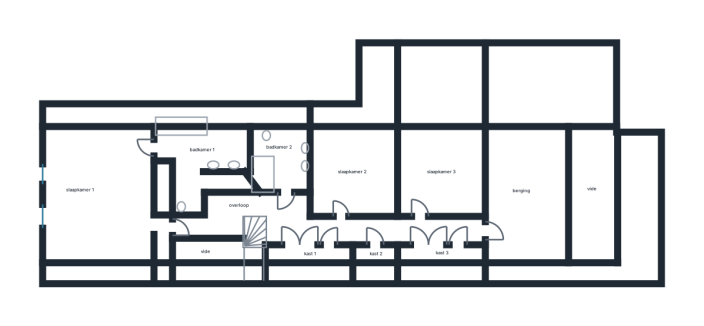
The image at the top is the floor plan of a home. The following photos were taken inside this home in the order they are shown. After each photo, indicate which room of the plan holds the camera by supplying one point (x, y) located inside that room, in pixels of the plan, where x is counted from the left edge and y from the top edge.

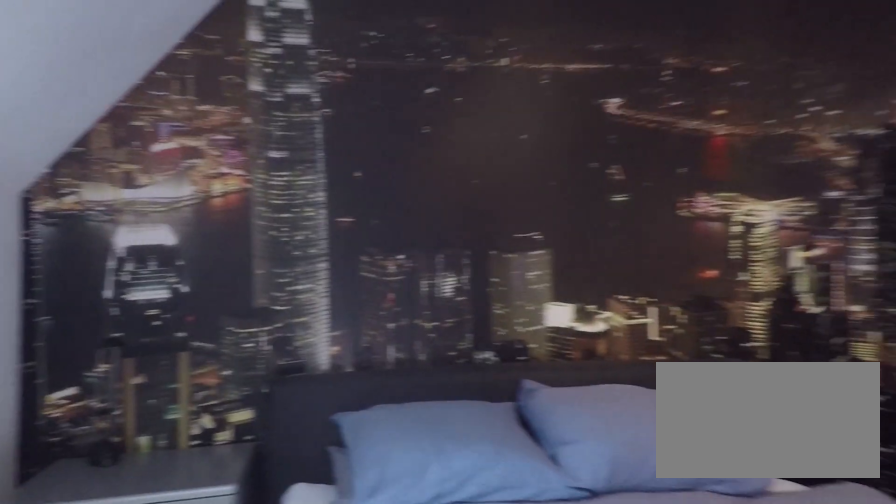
(441, 171)
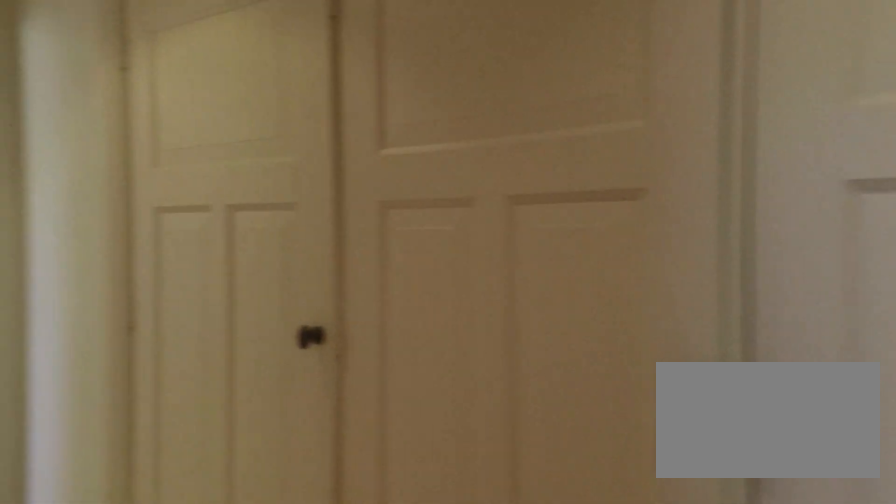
(314, 223)
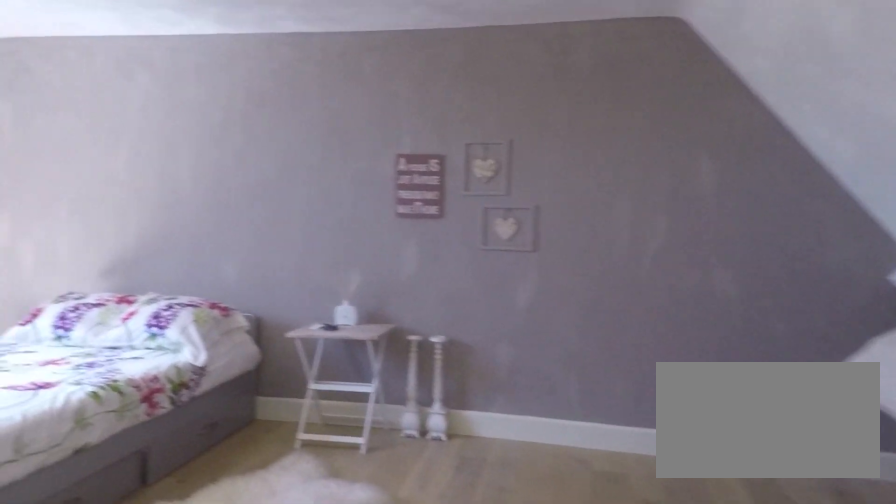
(528, 194)
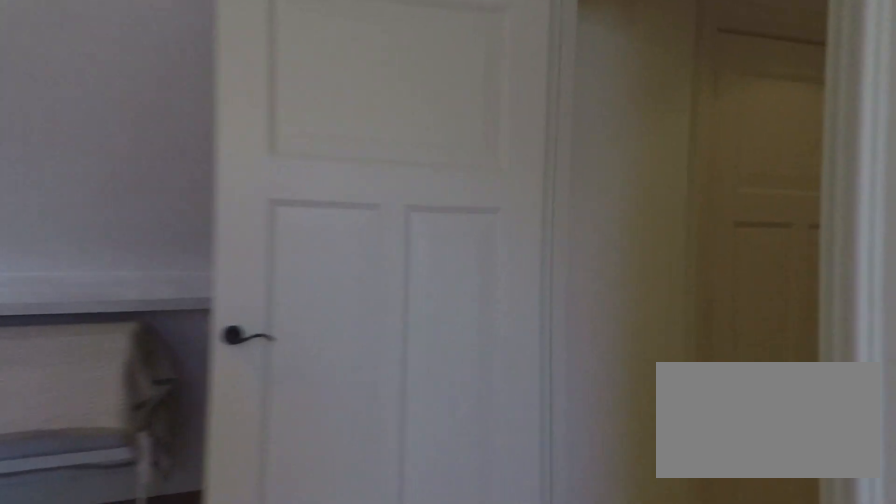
(528, 194)
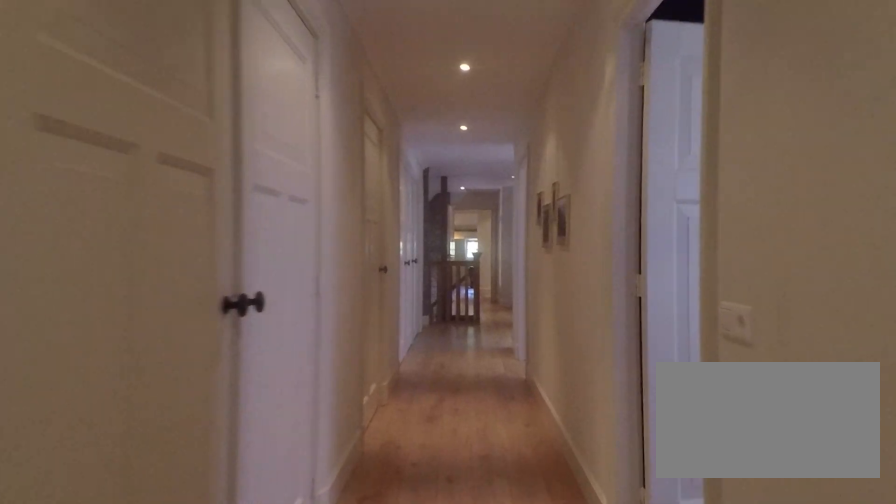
(314, 223)
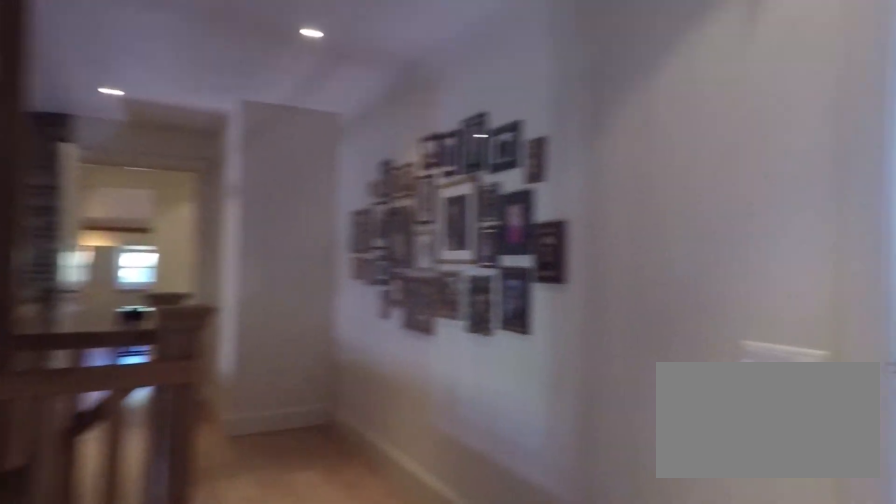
(314, 223)
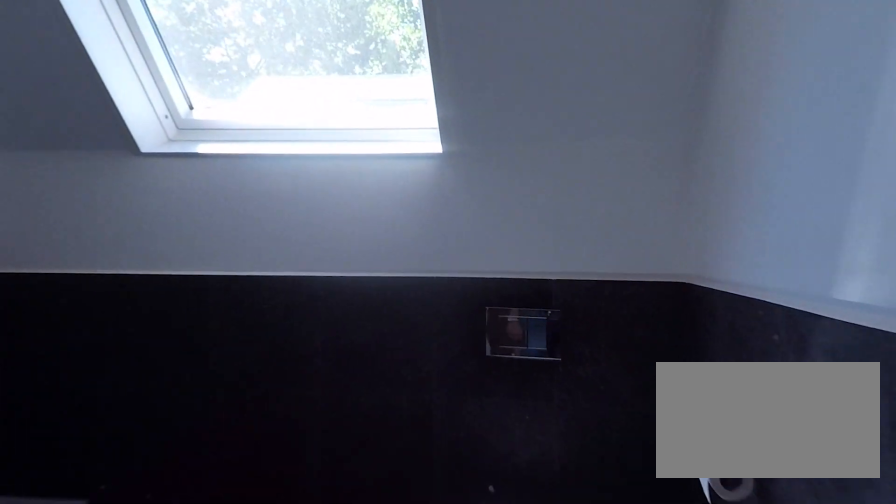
(280, 158)
